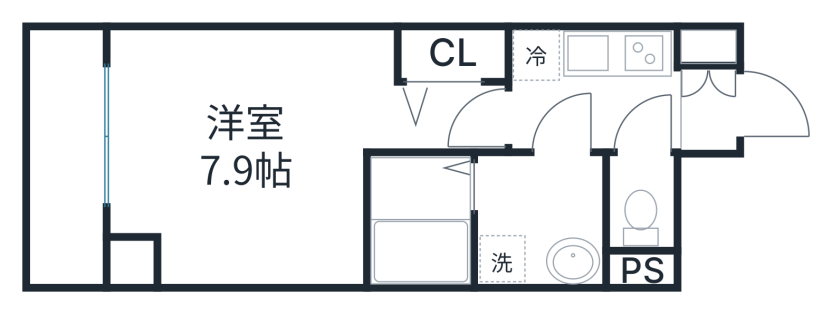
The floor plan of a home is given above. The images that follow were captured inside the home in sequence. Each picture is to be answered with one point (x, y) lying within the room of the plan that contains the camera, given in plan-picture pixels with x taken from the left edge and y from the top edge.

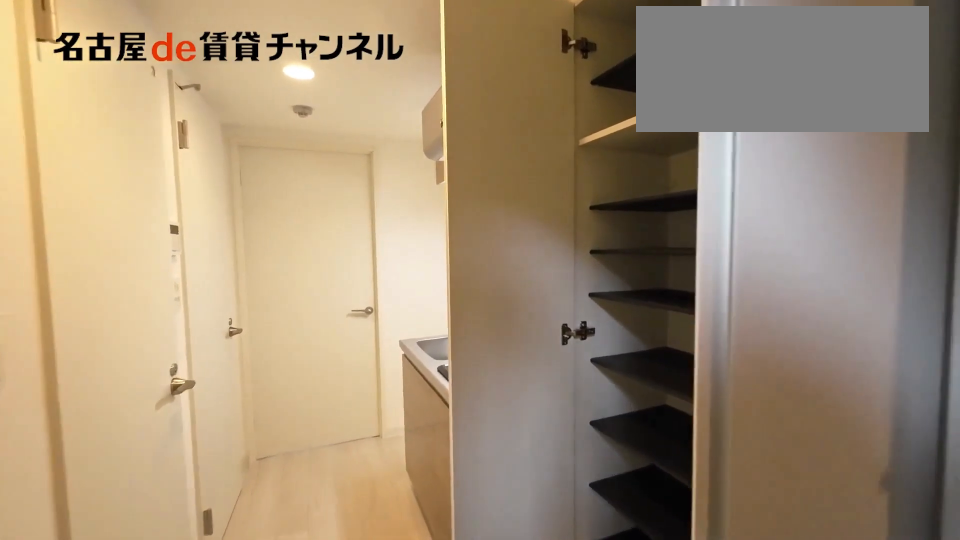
(708, 89)
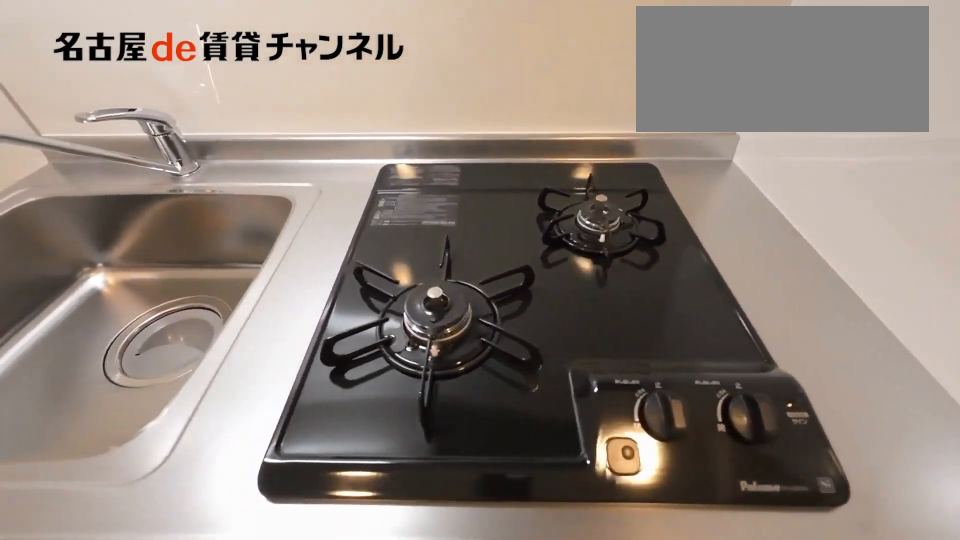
(593, 69)
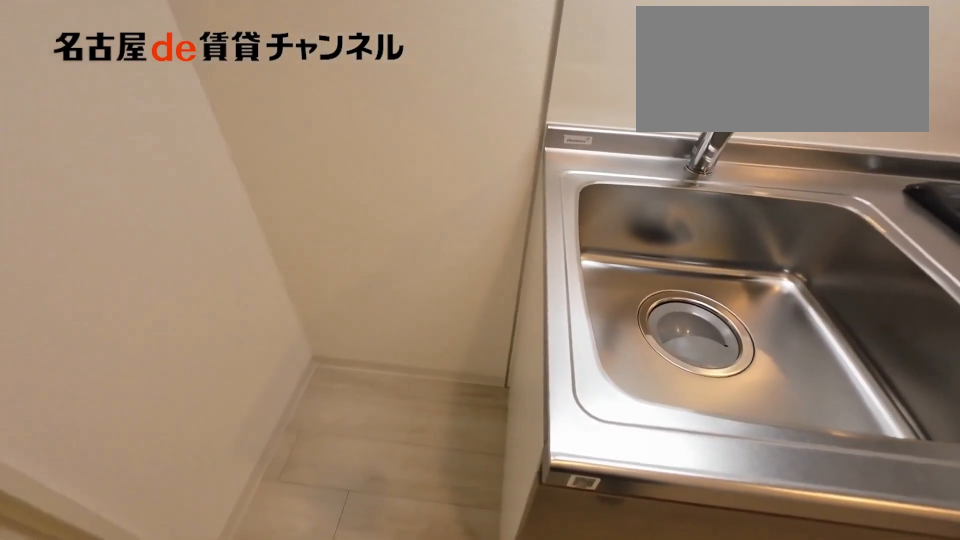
(593, 69)
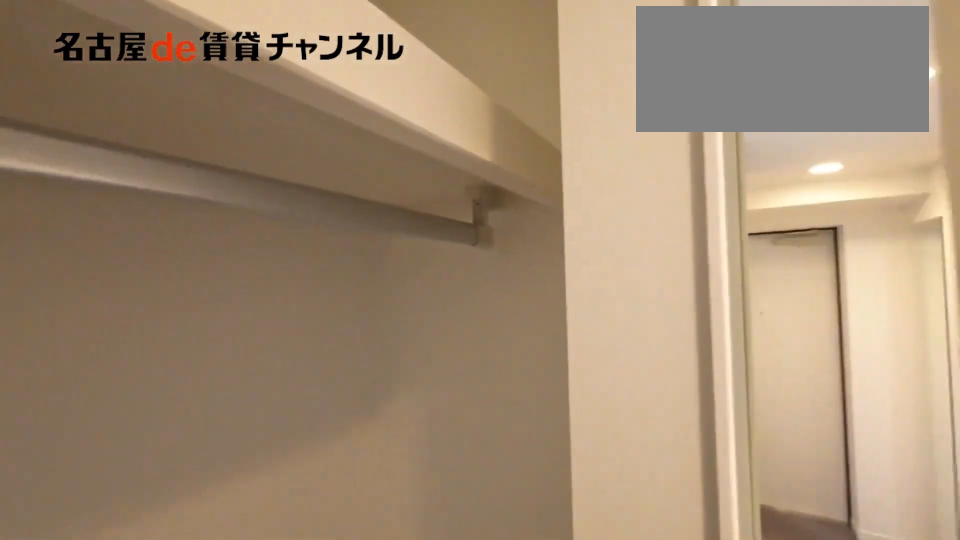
(453, 54)
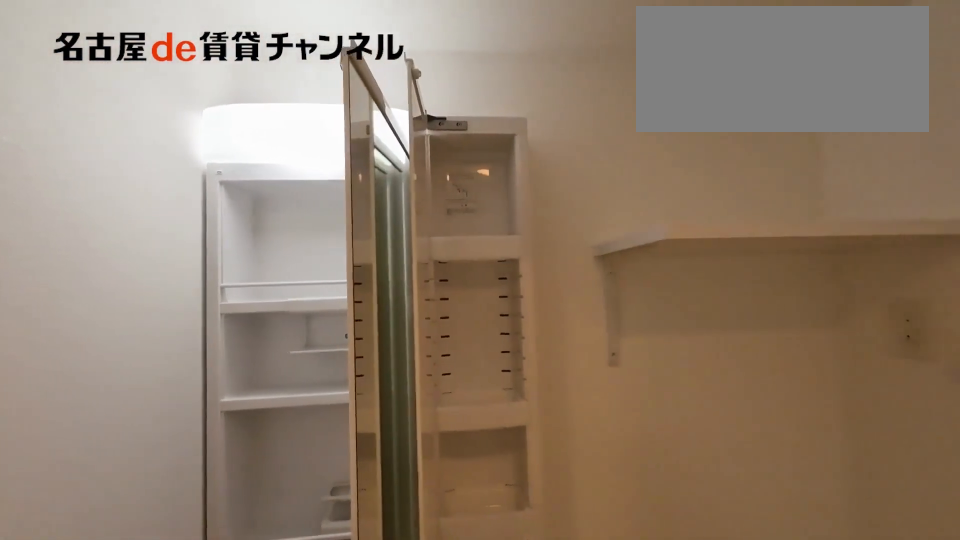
(539, 219)
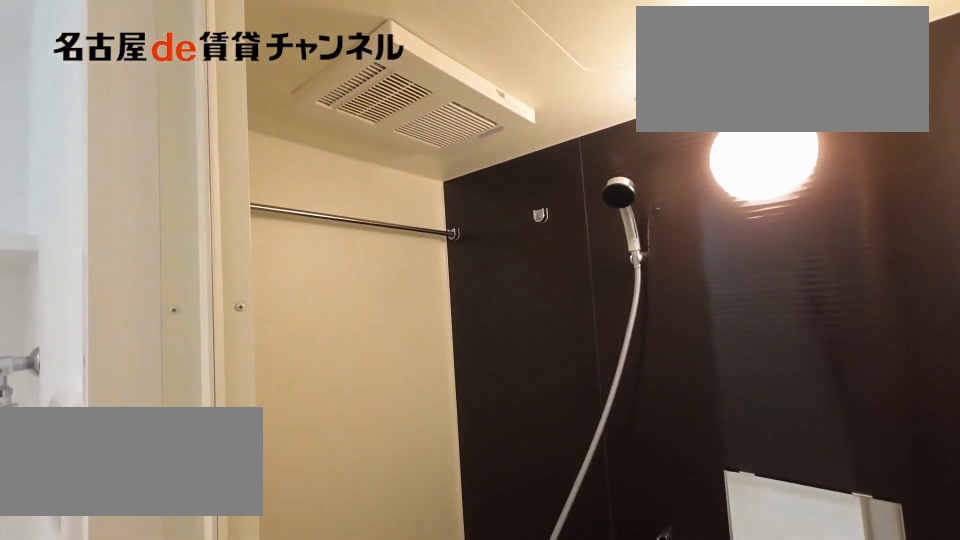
(421, 221)
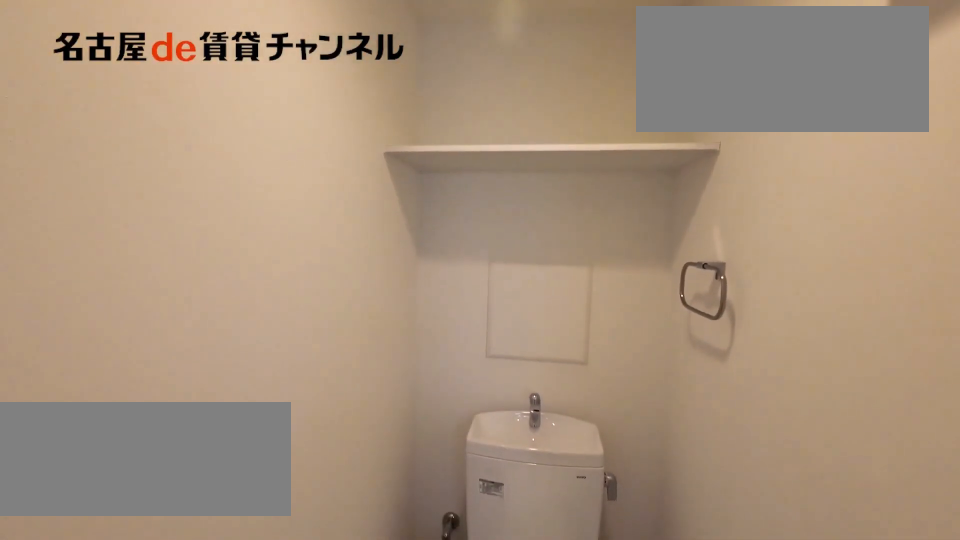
(640, 222)
